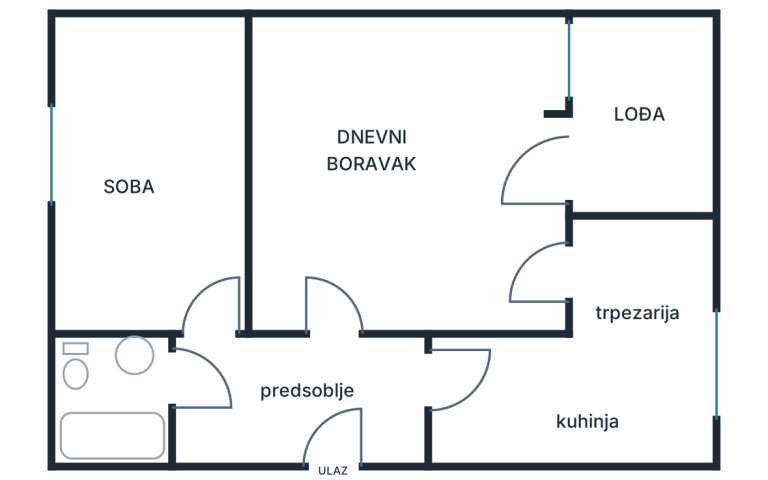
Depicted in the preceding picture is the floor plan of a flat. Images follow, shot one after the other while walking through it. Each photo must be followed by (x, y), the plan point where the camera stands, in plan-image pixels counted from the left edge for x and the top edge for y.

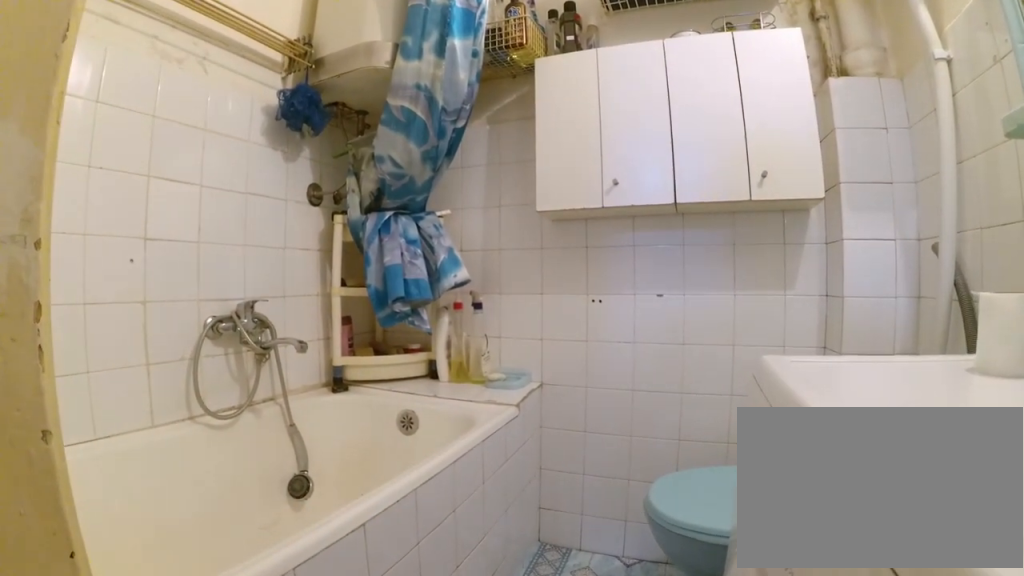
(184, 374)
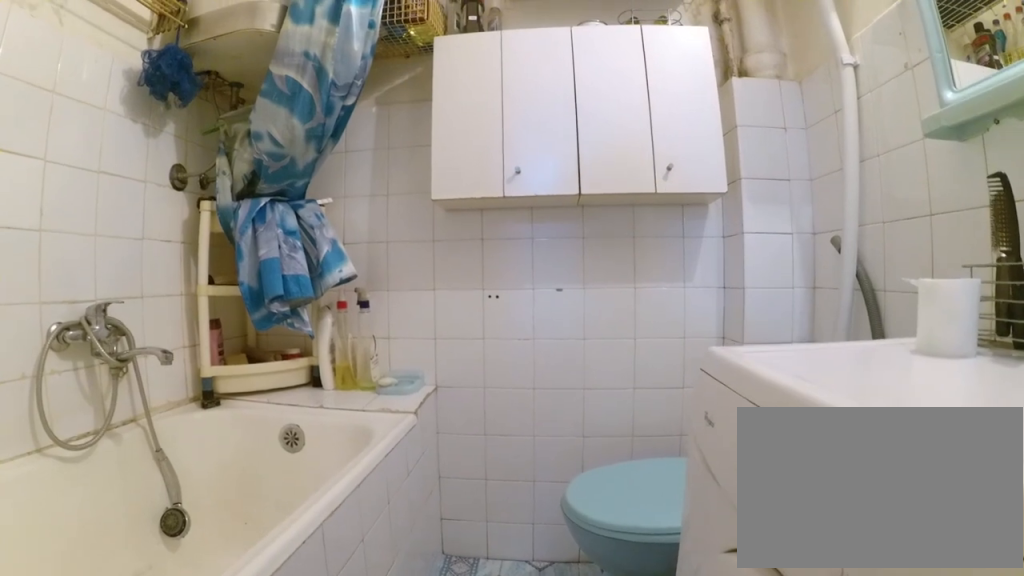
(184, 374)
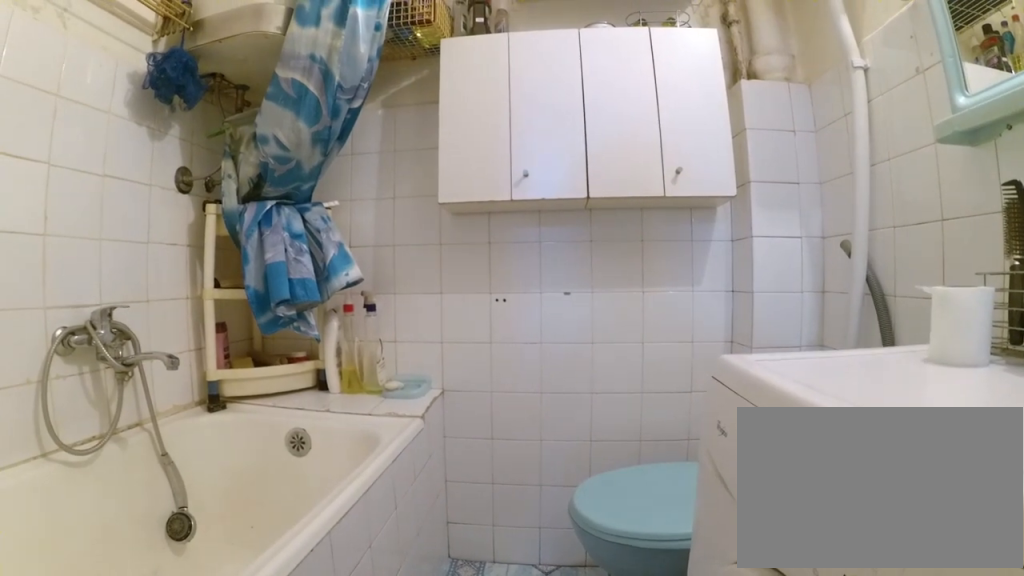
(184, 374)
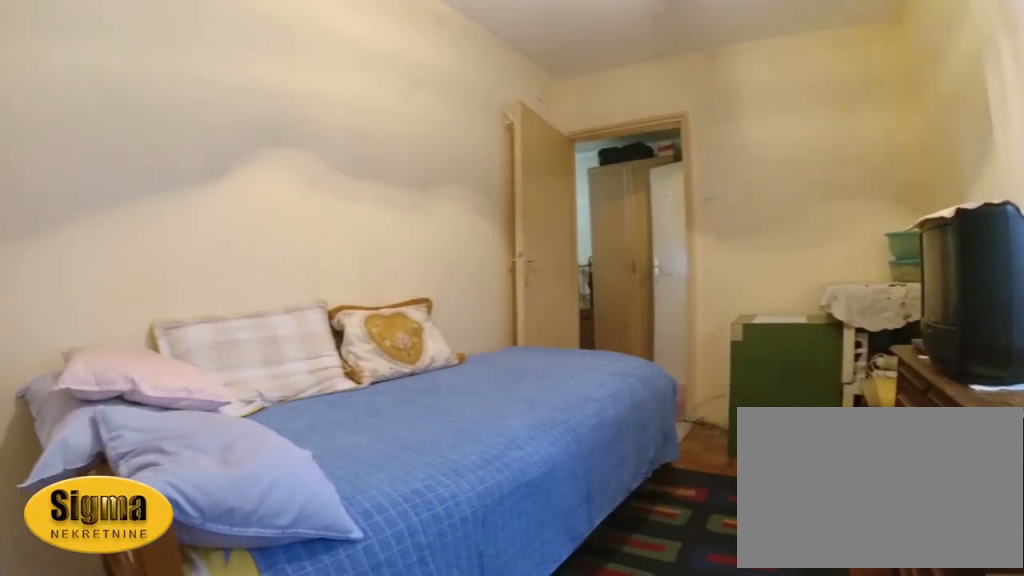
(96, 103)
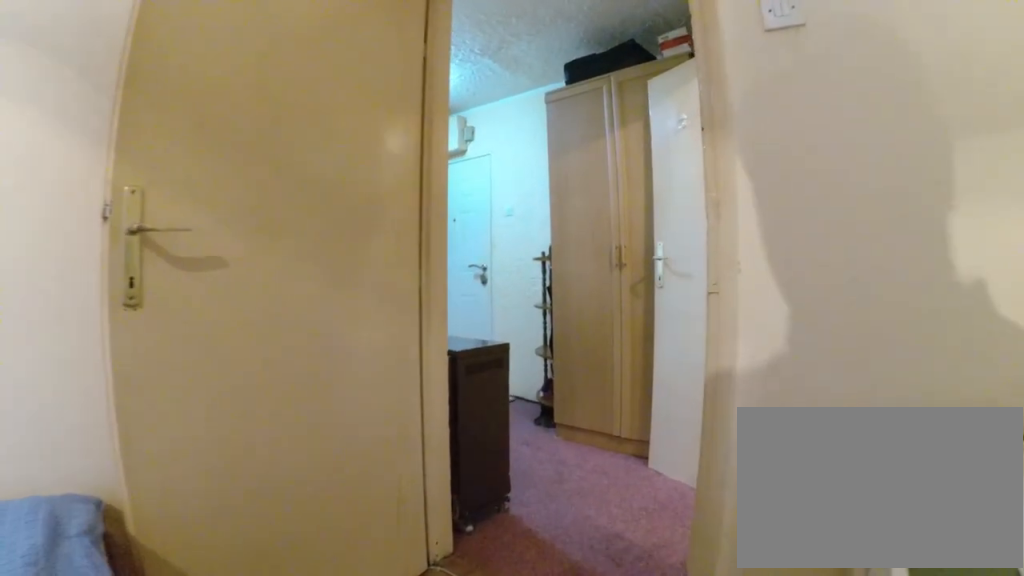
(166, 225)
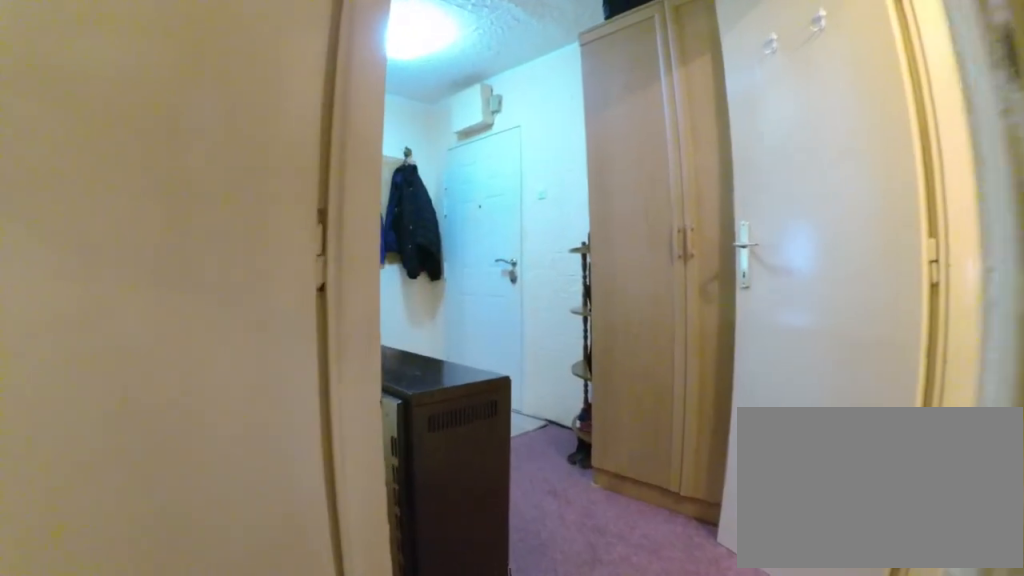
(195, 269)
